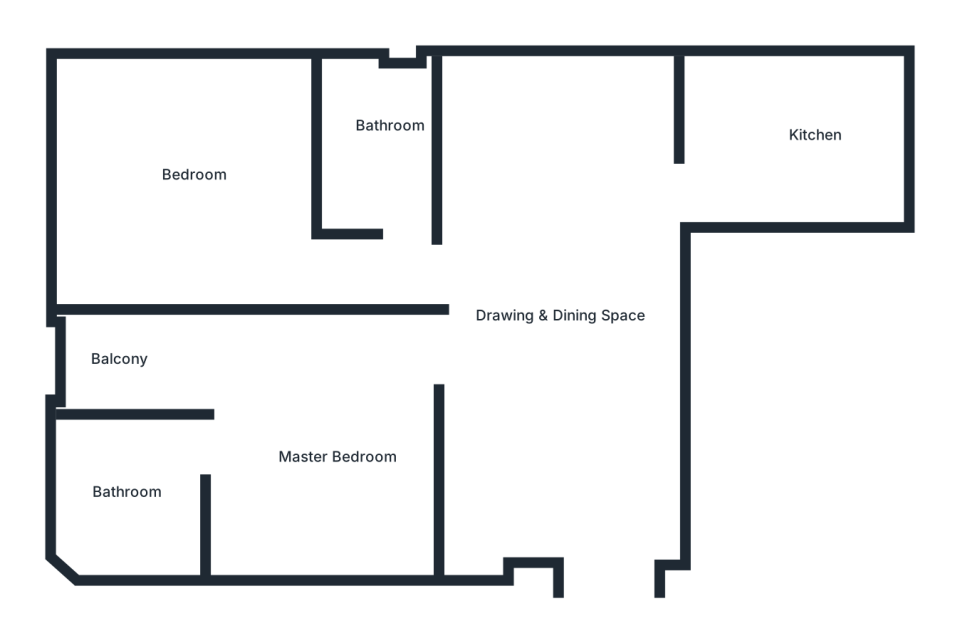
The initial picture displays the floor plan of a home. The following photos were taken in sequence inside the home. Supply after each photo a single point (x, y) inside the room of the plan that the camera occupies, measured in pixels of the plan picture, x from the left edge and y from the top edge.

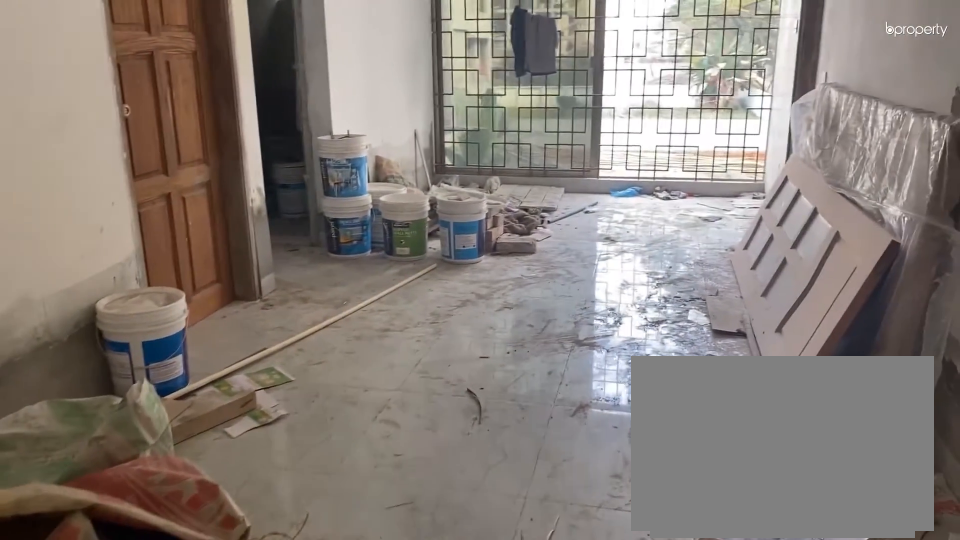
(603, 507)
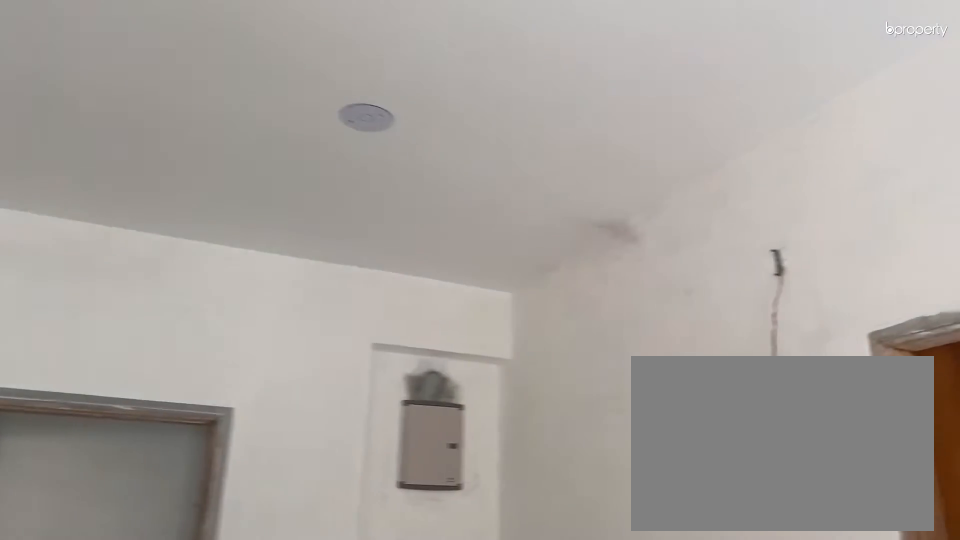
(570, 358)
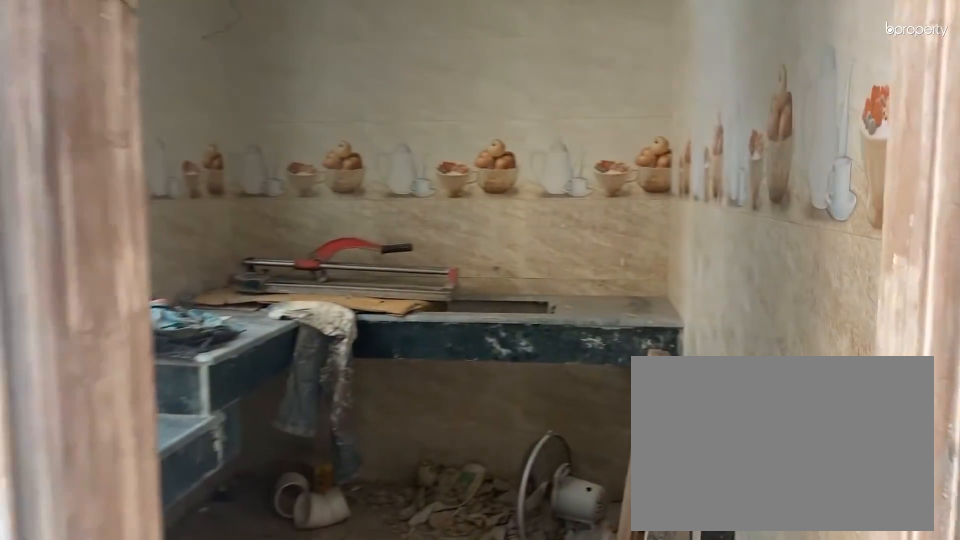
(700, 183)
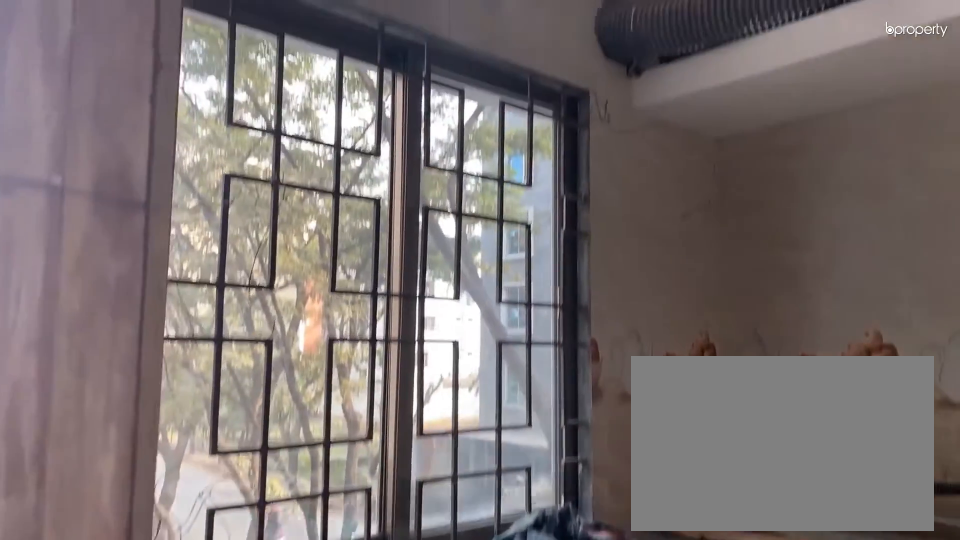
(808, 135)
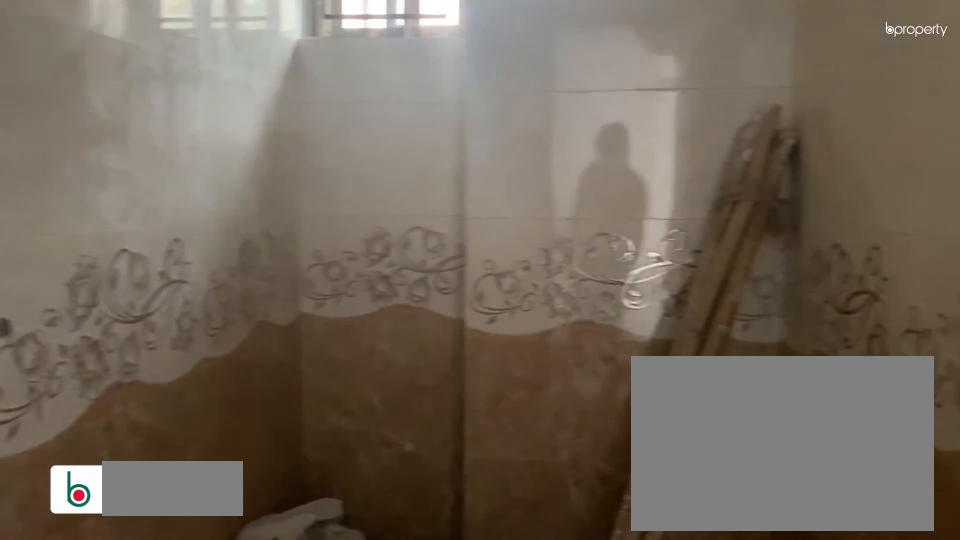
(382, 151)
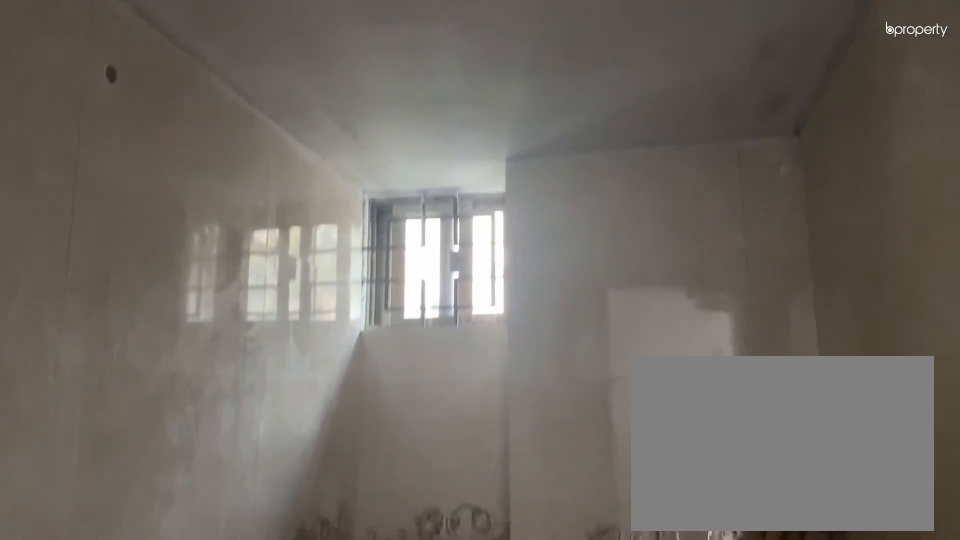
(382, 151)
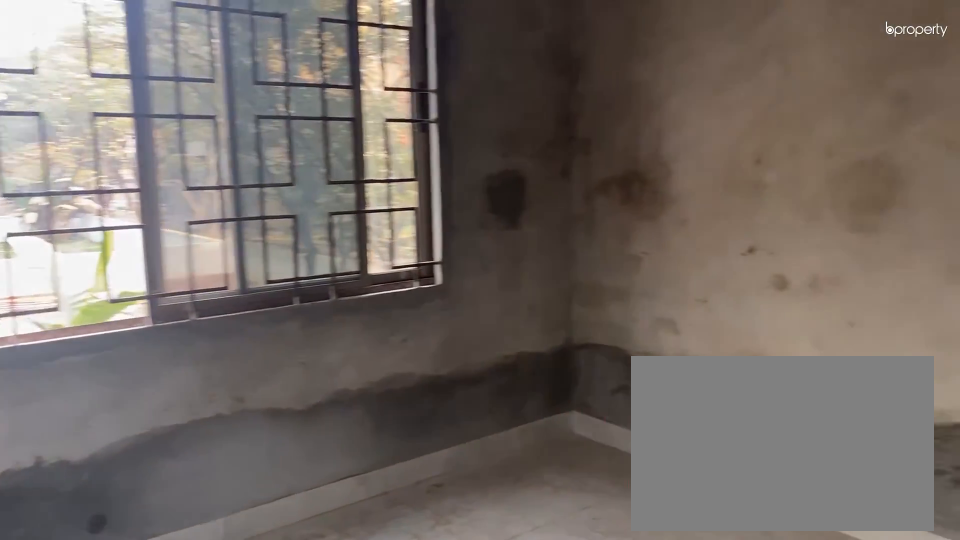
(181, 180)
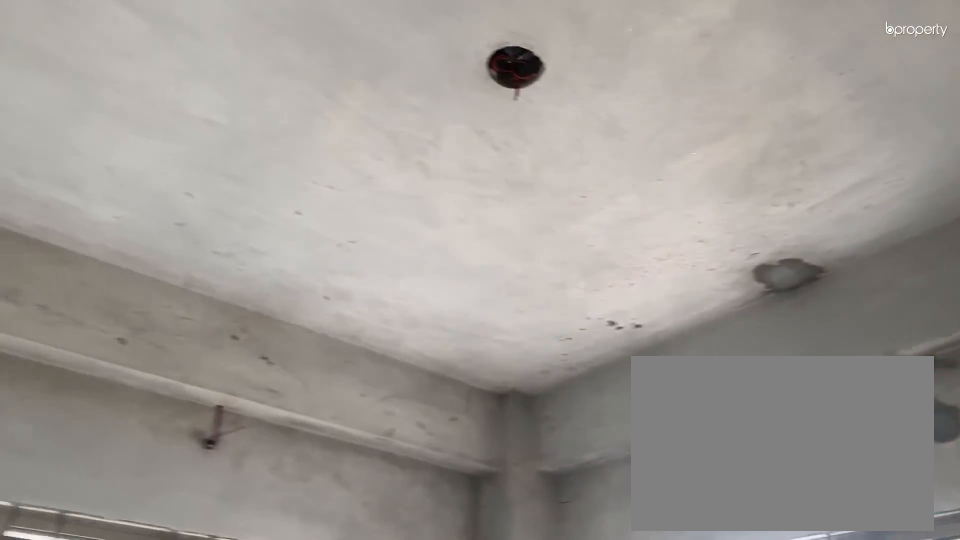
(180, 180)
